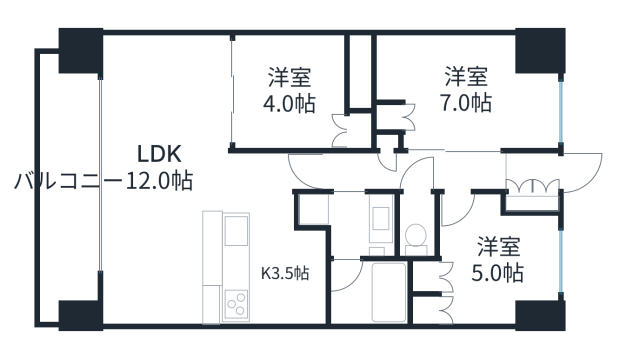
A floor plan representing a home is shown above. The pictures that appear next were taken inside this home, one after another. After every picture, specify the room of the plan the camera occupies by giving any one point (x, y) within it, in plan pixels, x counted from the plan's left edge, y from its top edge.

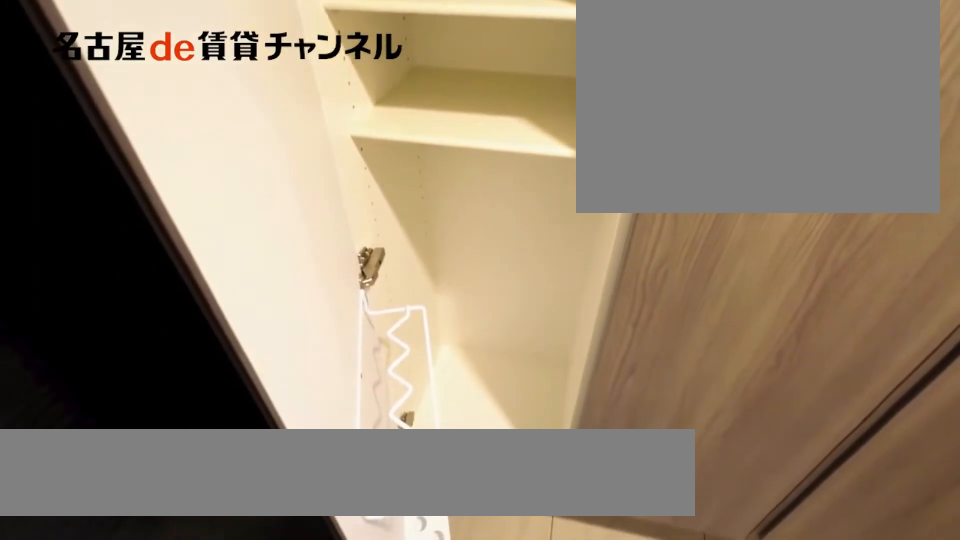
(532, 204)
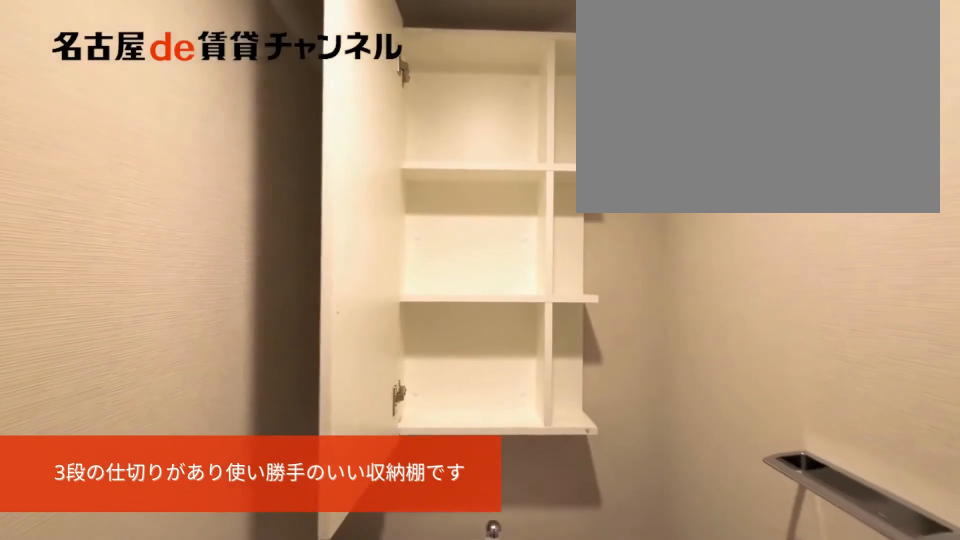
(418, 227)
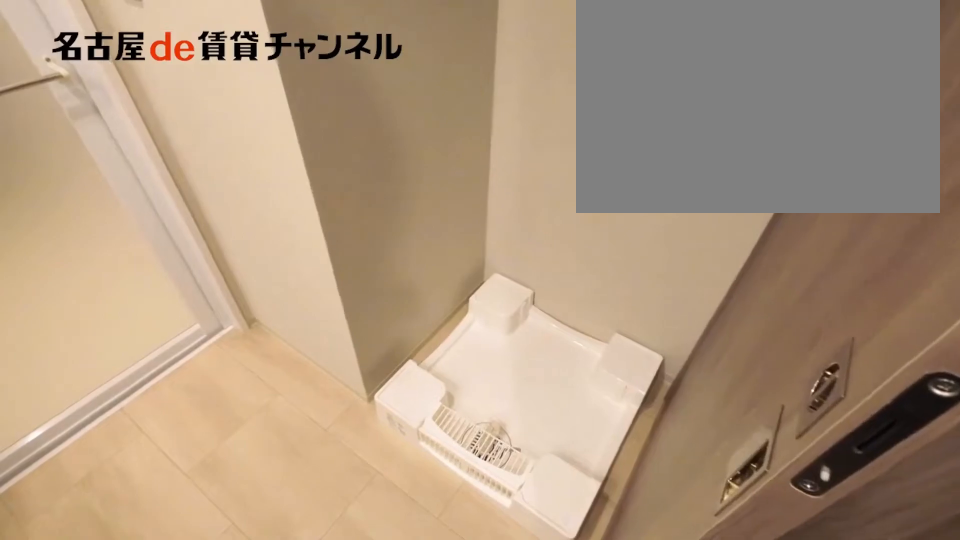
(351, 222)
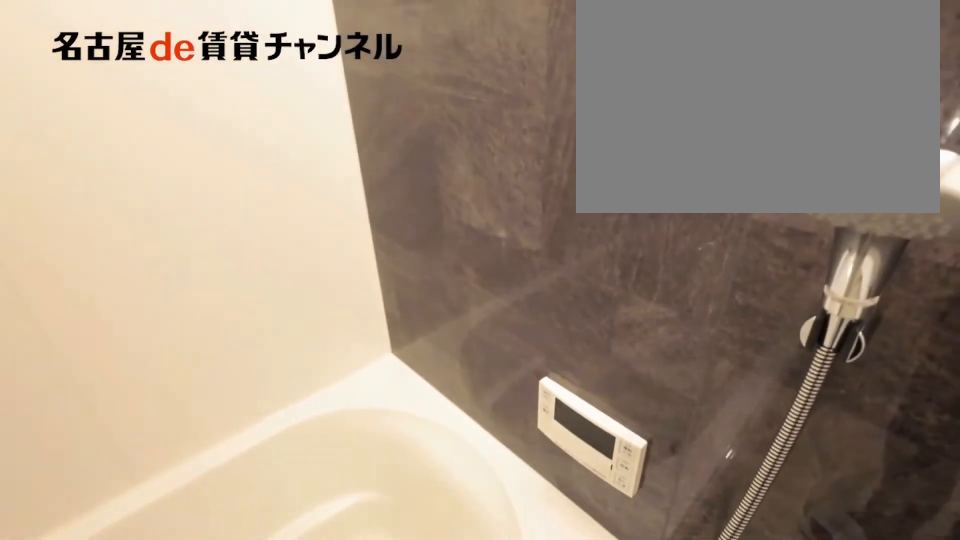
(365, 292)
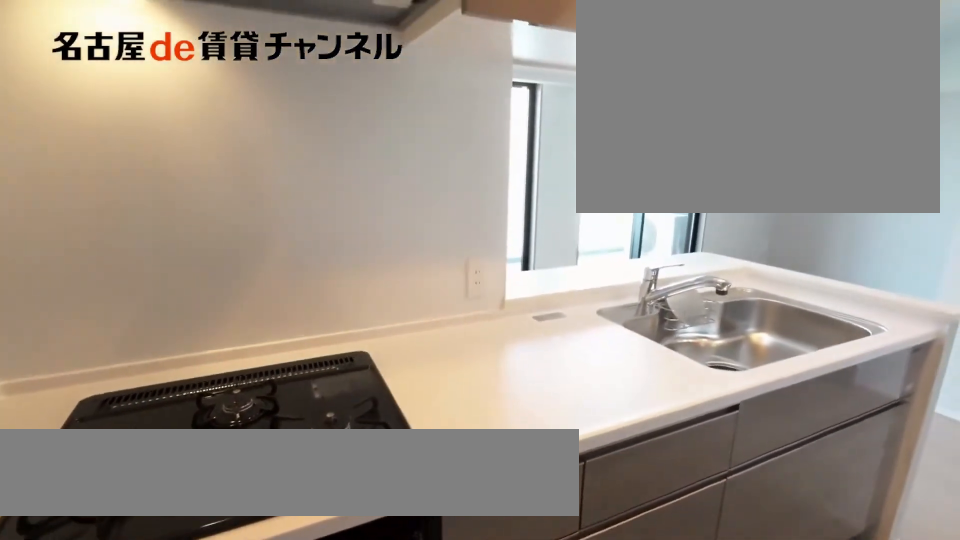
(245, 267)
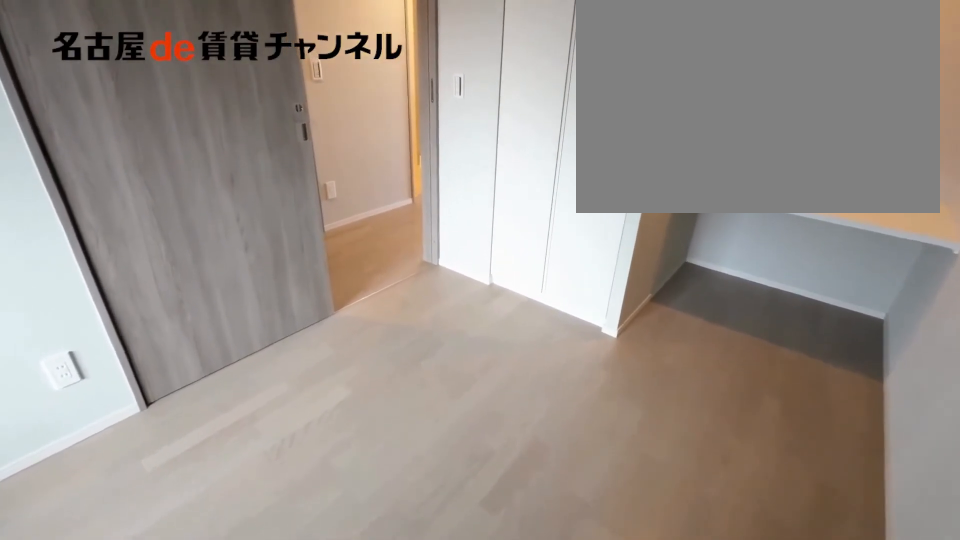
(466, 90)
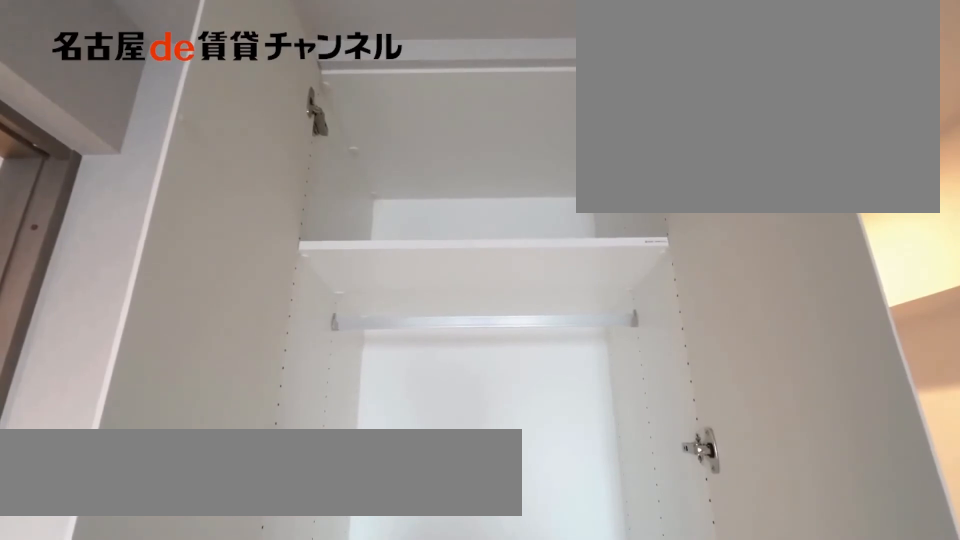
(387, 117)
